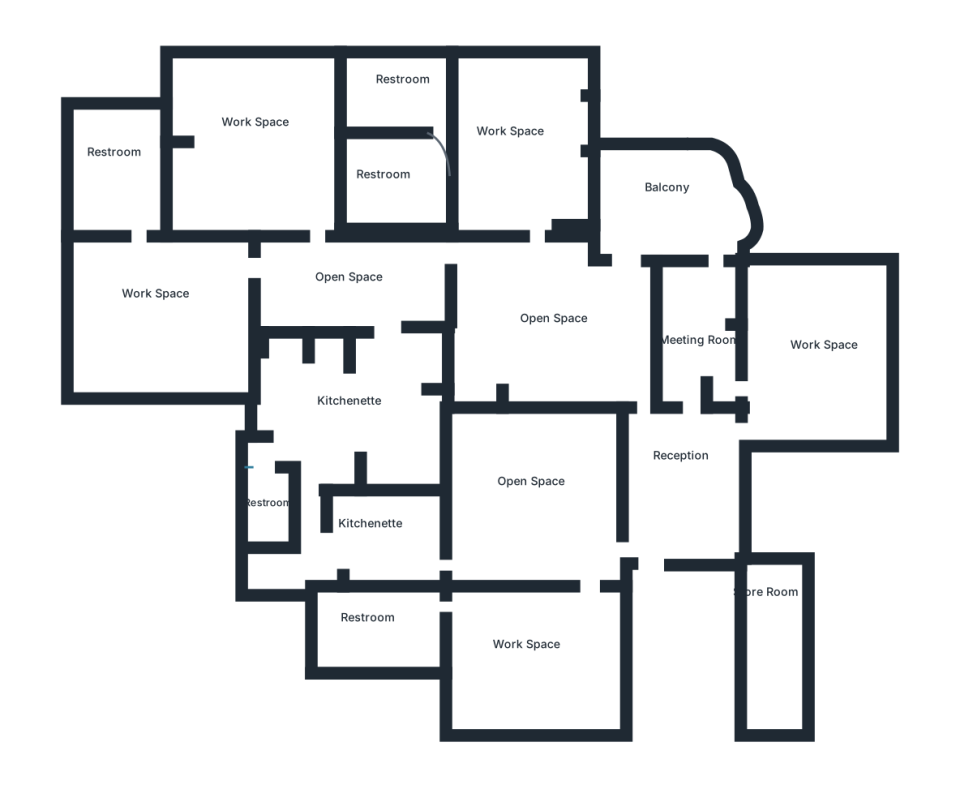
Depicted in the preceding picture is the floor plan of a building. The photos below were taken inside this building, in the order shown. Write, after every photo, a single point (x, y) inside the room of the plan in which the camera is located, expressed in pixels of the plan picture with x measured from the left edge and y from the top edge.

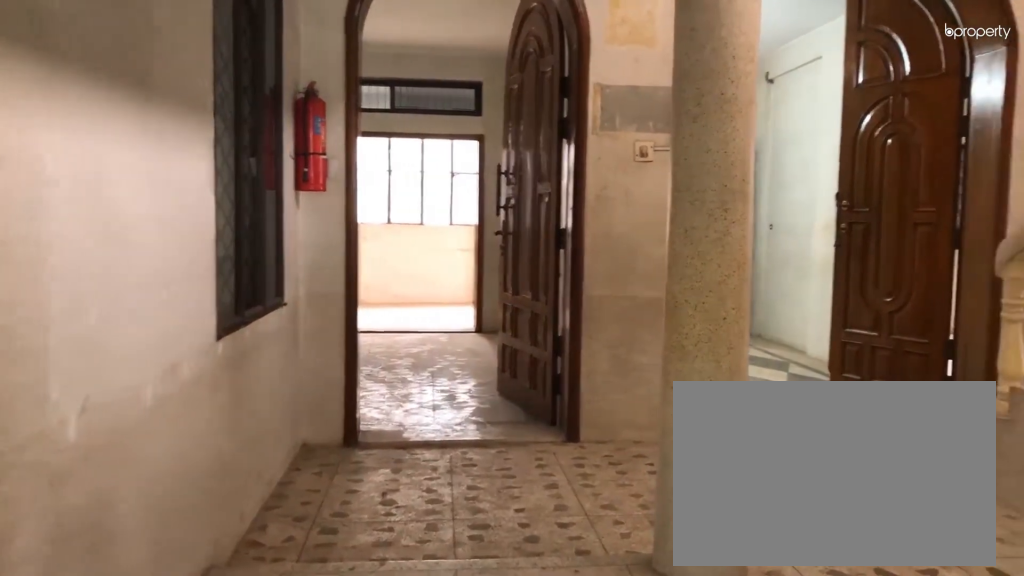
(688, 472)
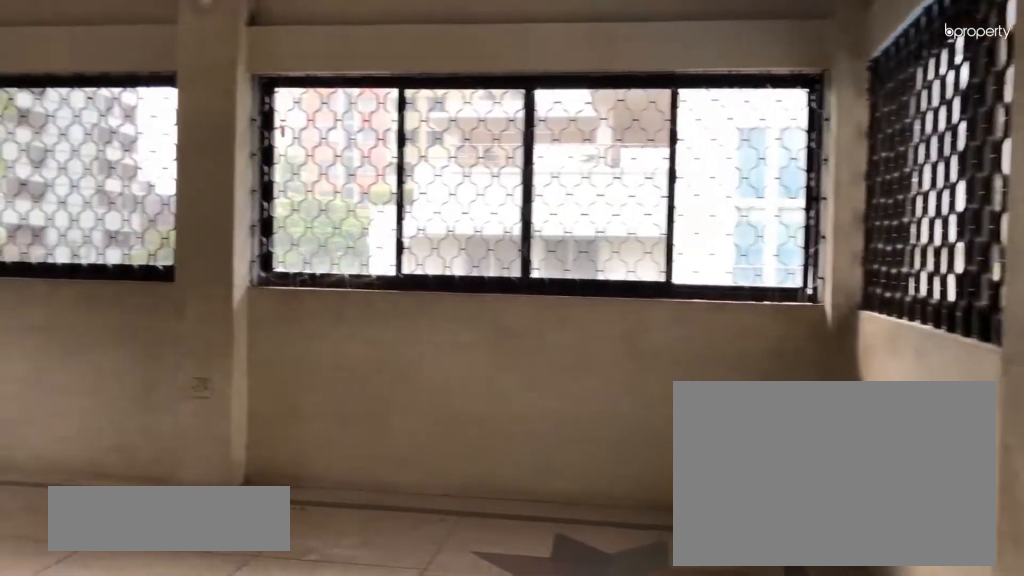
(829, 359)
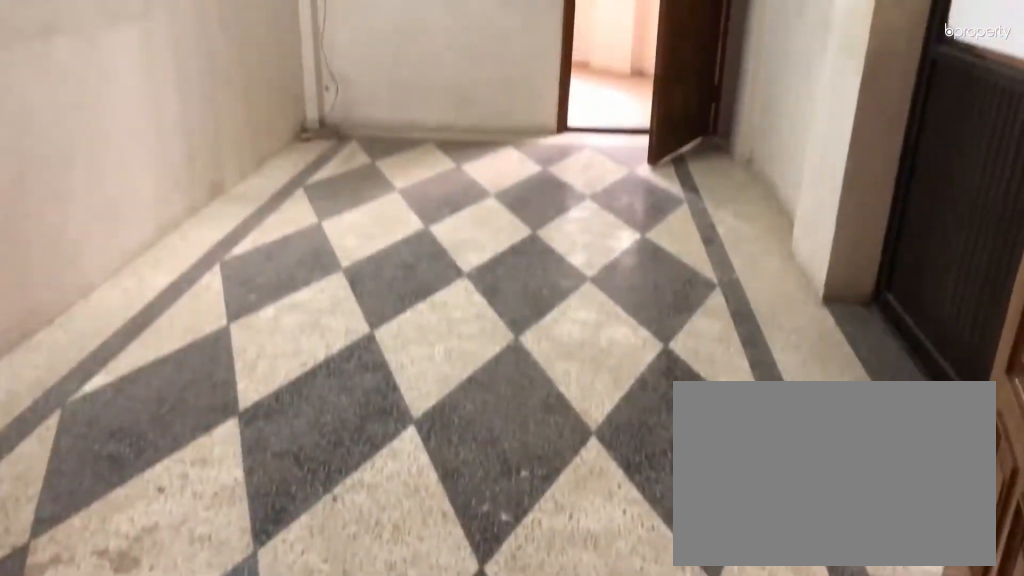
(707, 331)
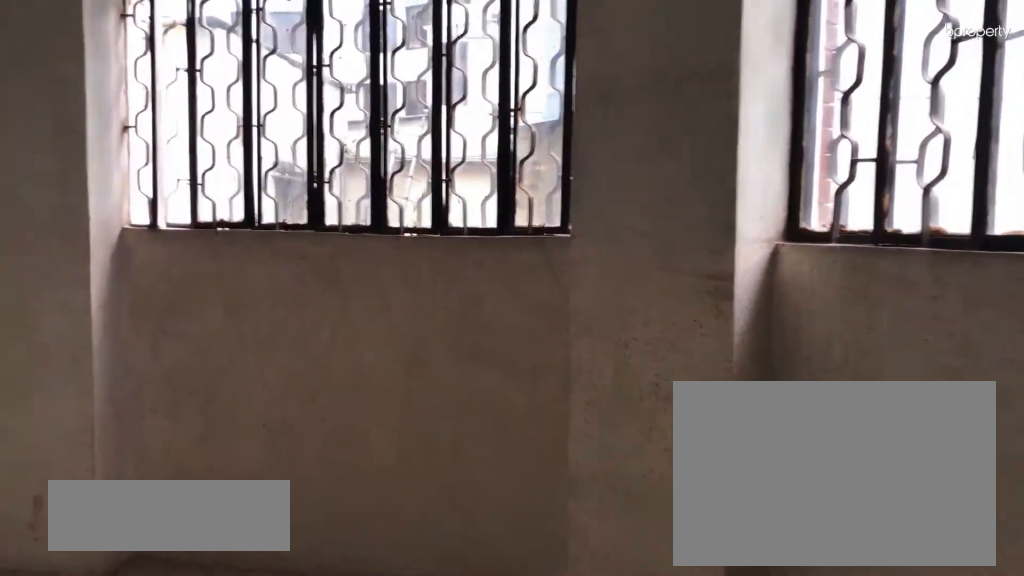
(684, 198)
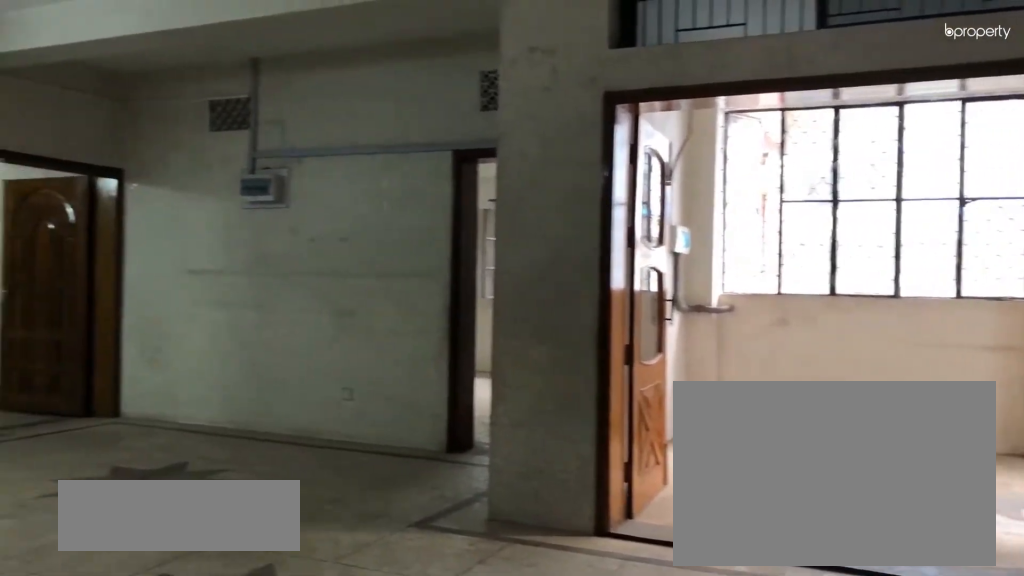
(553, 326)
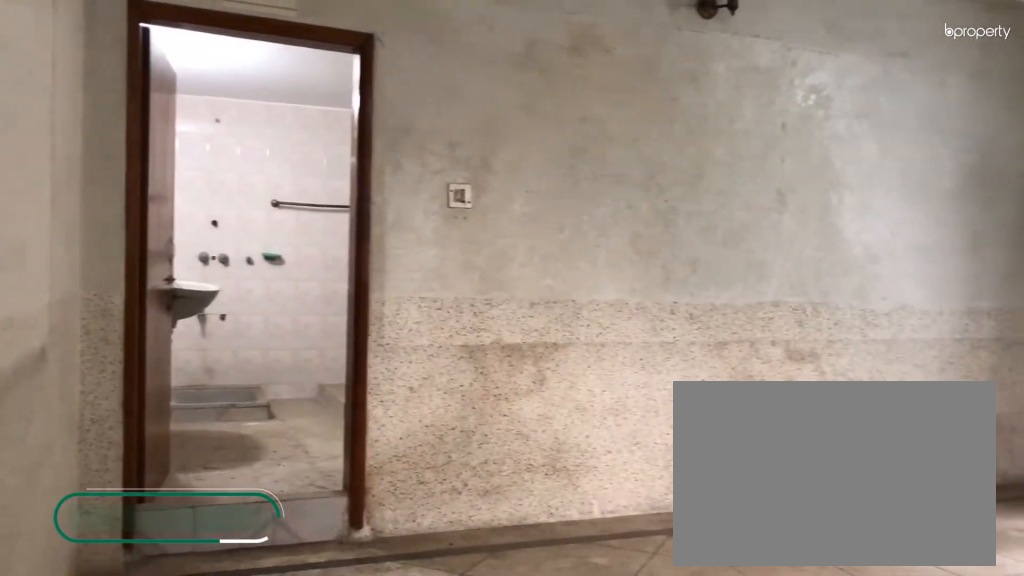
(527, 142)
